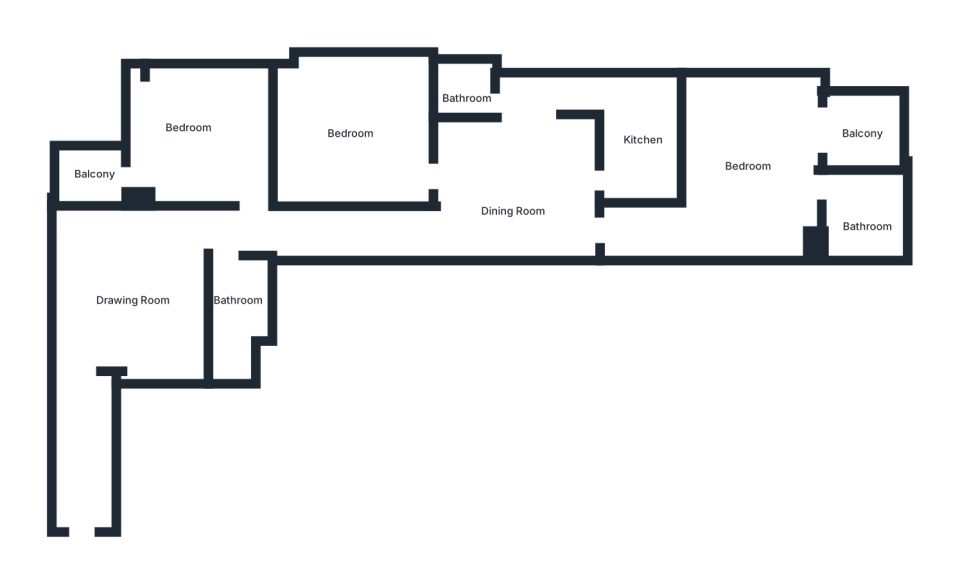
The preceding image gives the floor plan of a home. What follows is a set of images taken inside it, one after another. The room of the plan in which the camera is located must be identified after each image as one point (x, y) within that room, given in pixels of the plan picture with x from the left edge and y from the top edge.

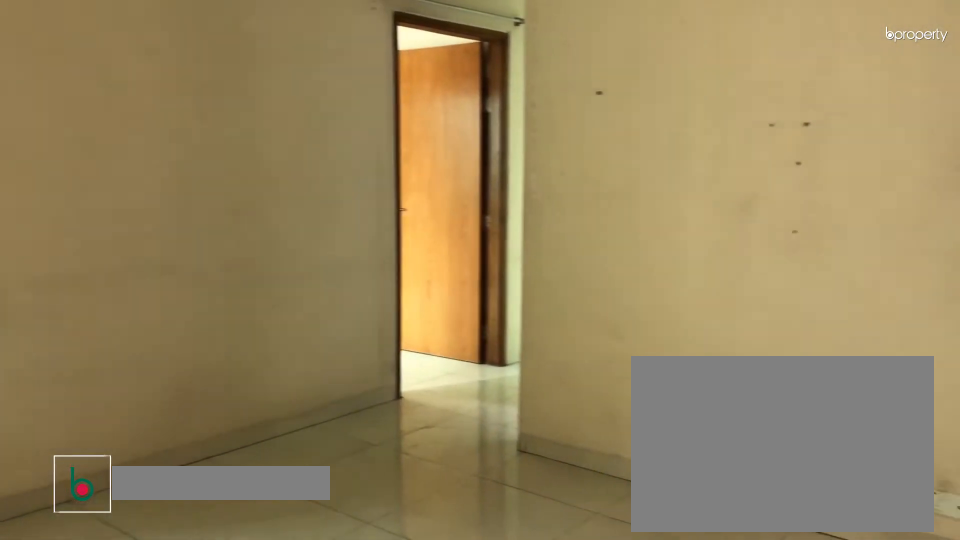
(137, 289)
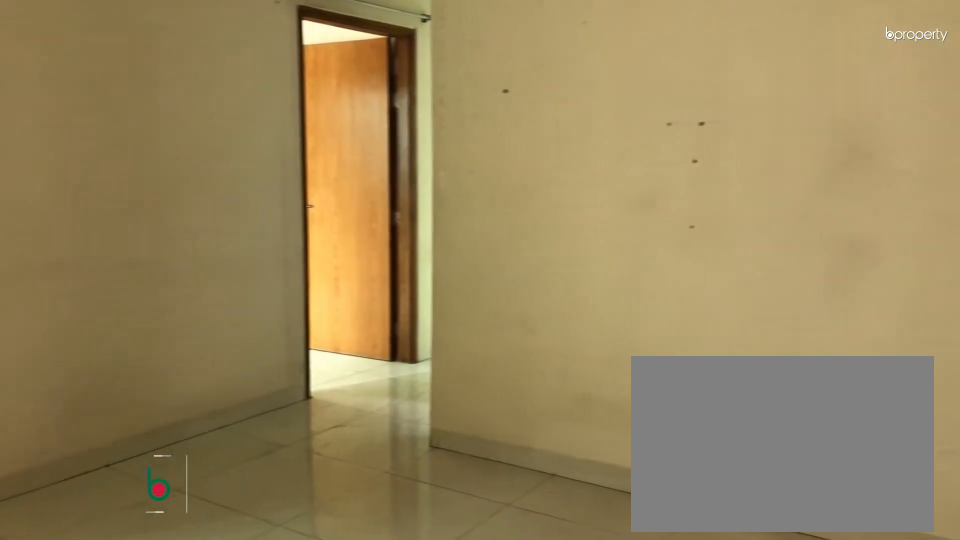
(137, 289)
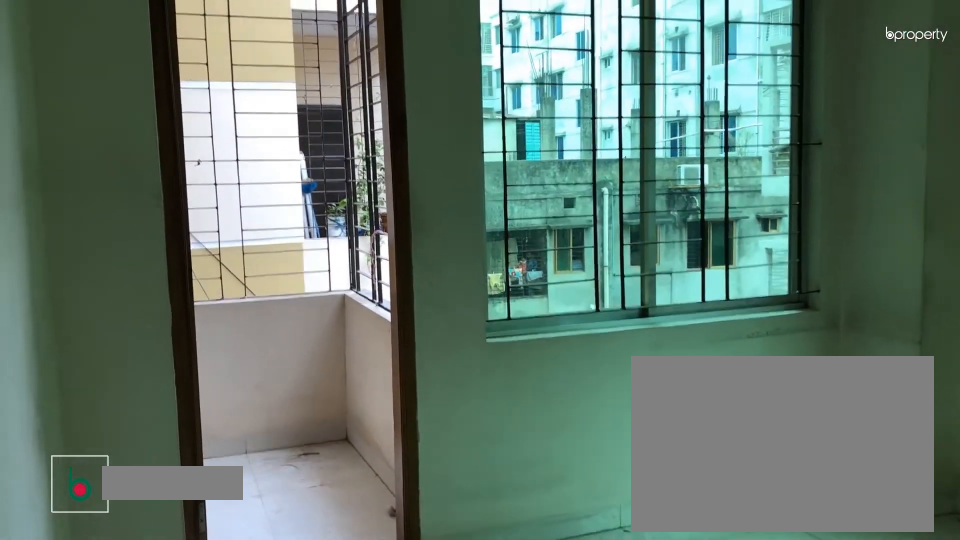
(189, 131)
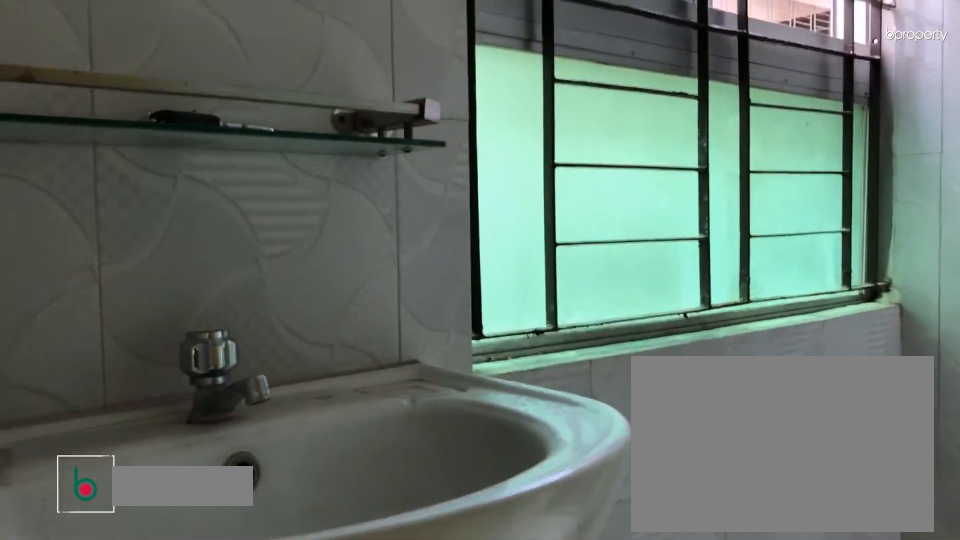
(232, 303)
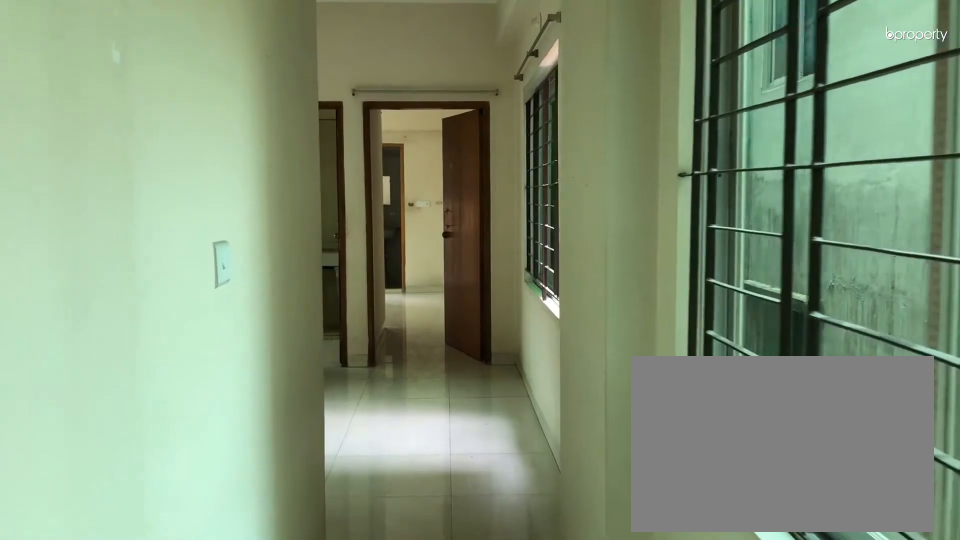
(356, 228)
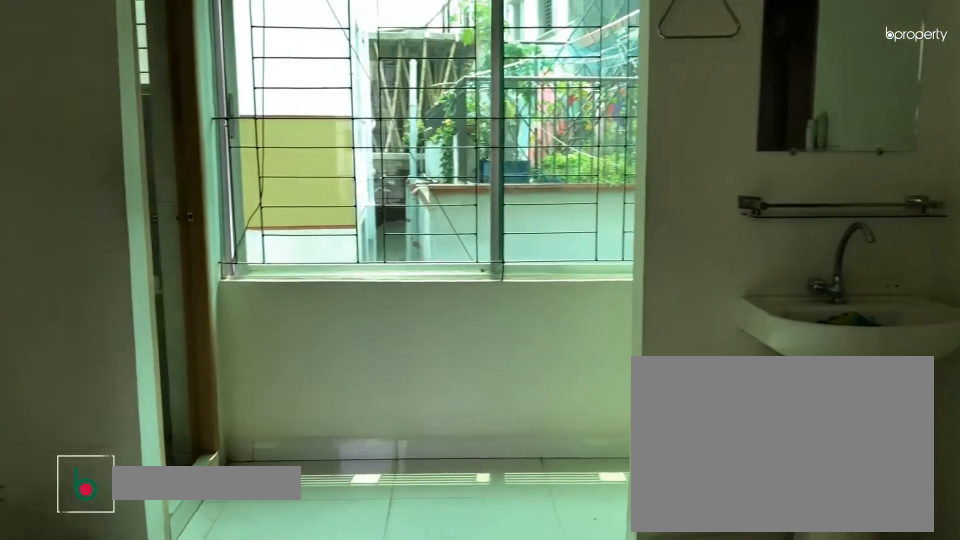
(517, 176)
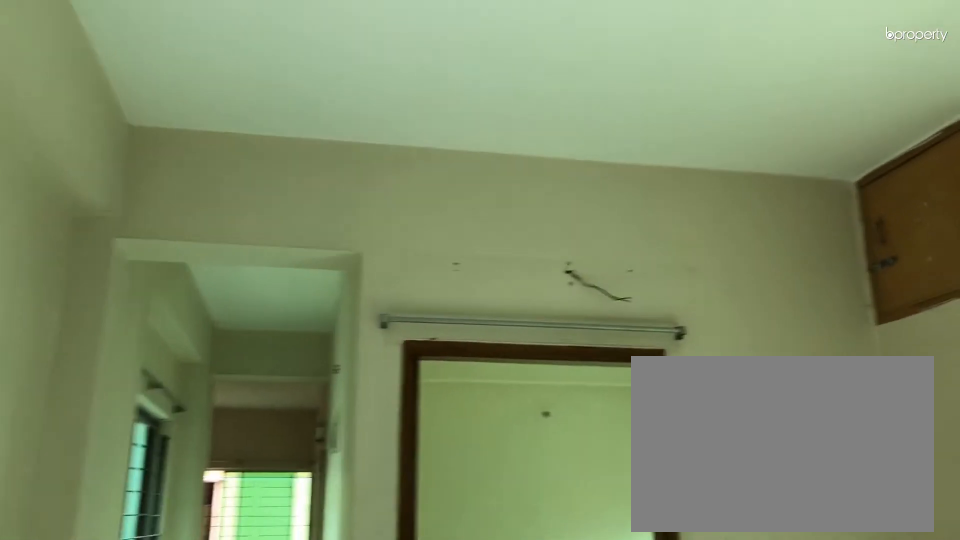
(517, 176)
